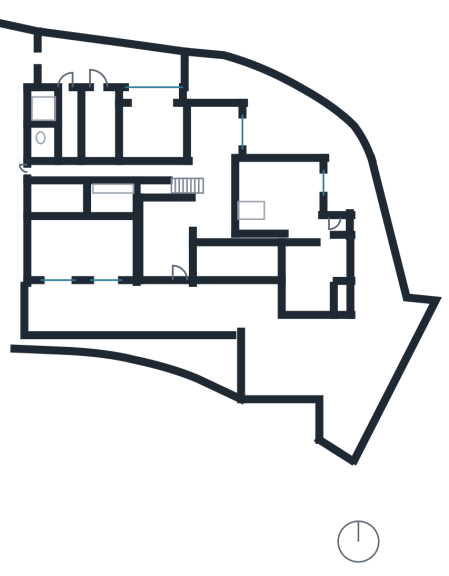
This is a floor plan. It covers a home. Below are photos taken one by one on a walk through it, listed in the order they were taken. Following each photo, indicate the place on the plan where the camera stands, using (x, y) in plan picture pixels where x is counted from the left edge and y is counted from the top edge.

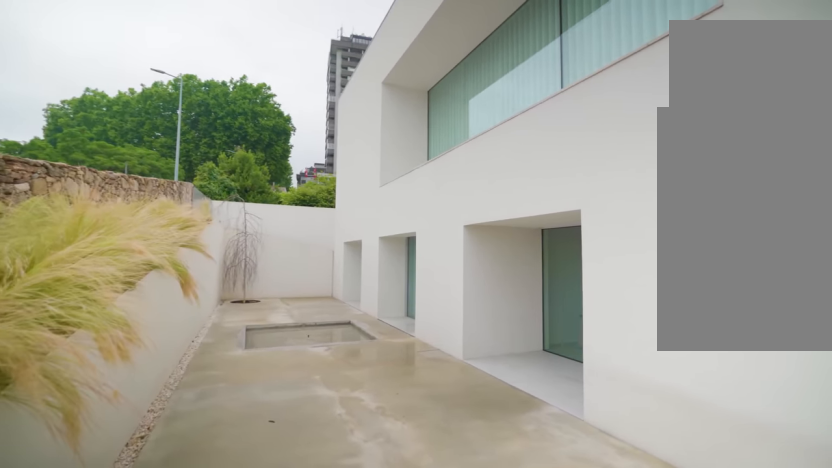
(198, 305)
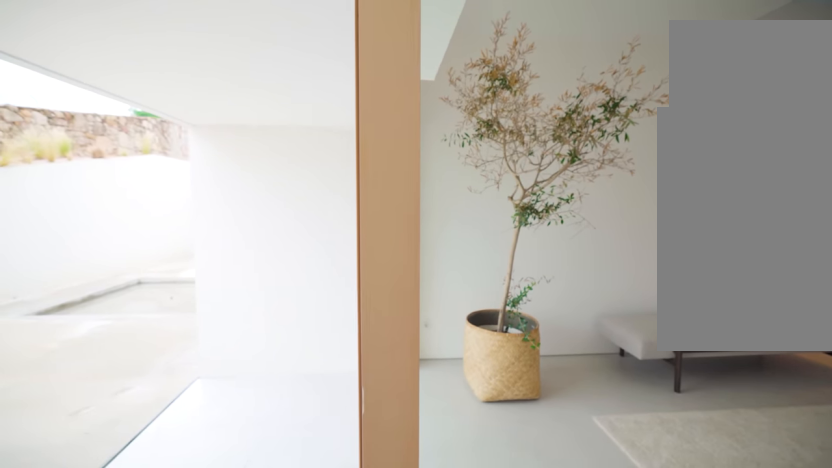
(180, 268)
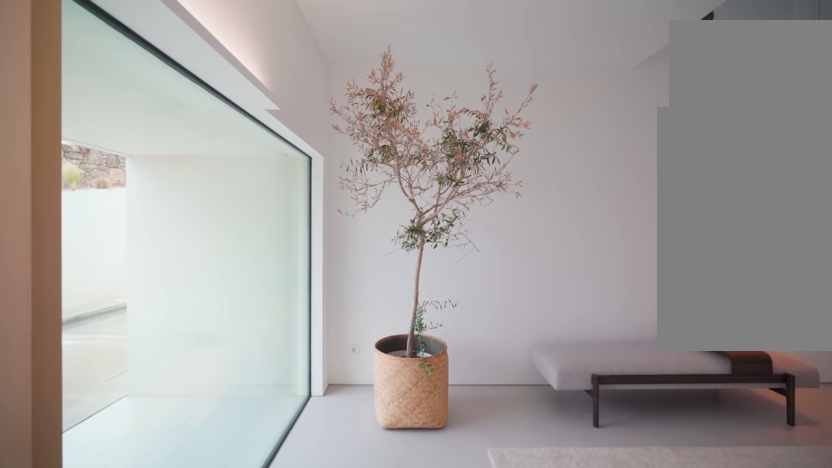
(180, 268)
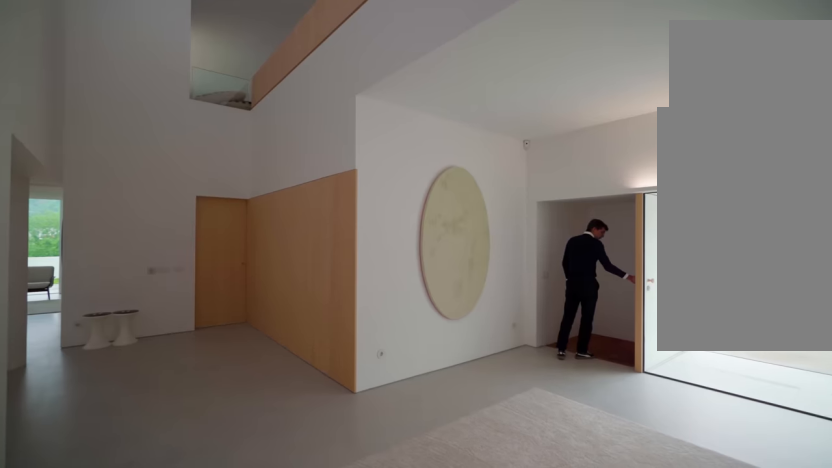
(156, 211)
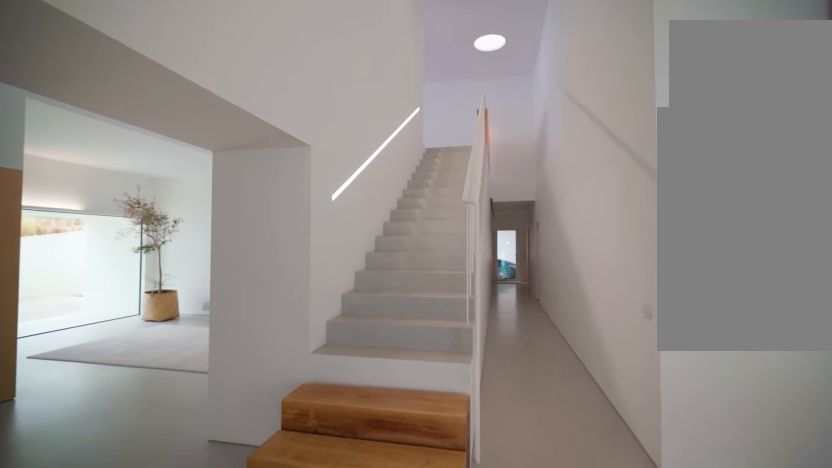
(228, 172)
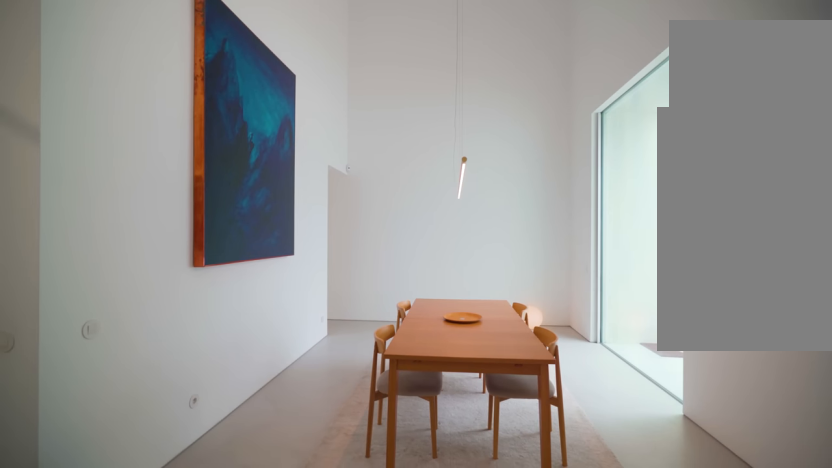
(223, 183)
